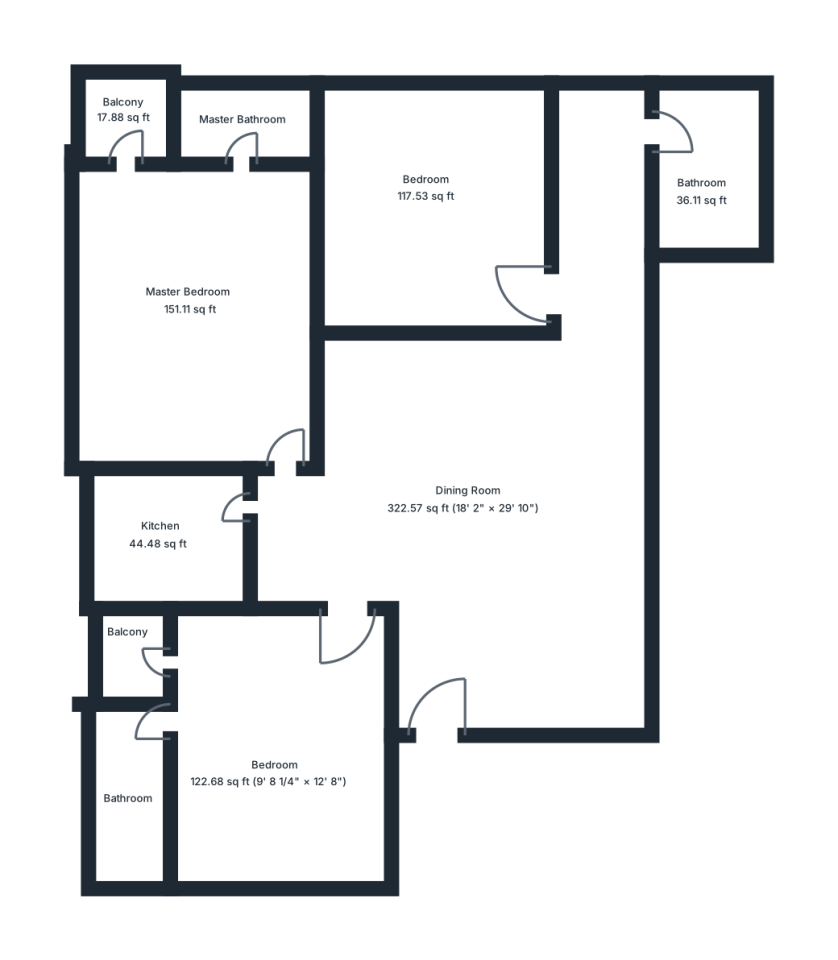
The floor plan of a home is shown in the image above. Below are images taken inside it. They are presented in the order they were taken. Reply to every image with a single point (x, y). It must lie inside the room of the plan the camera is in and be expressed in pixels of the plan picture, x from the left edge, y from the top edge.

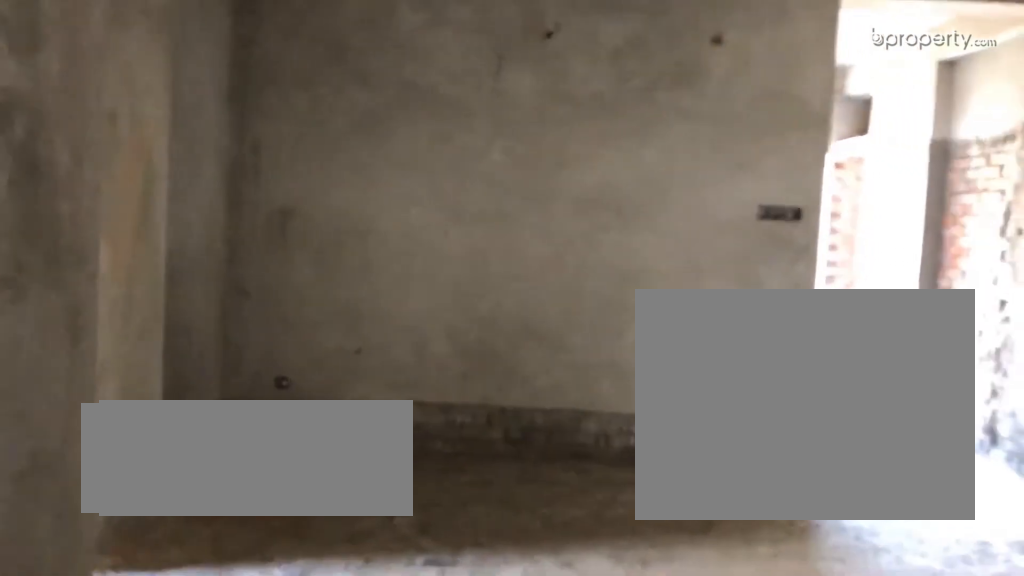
(469, 647)
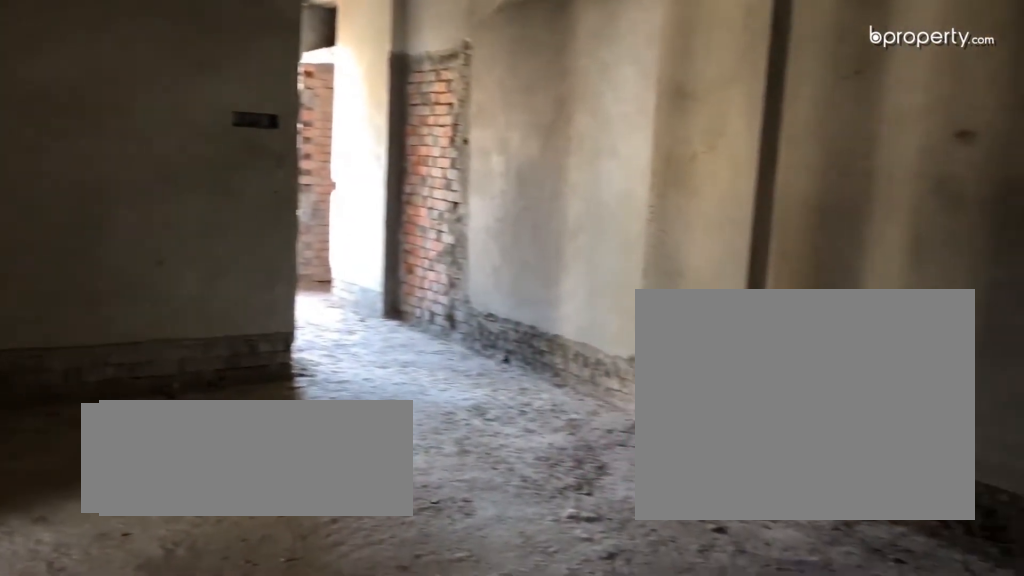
(499, 527)
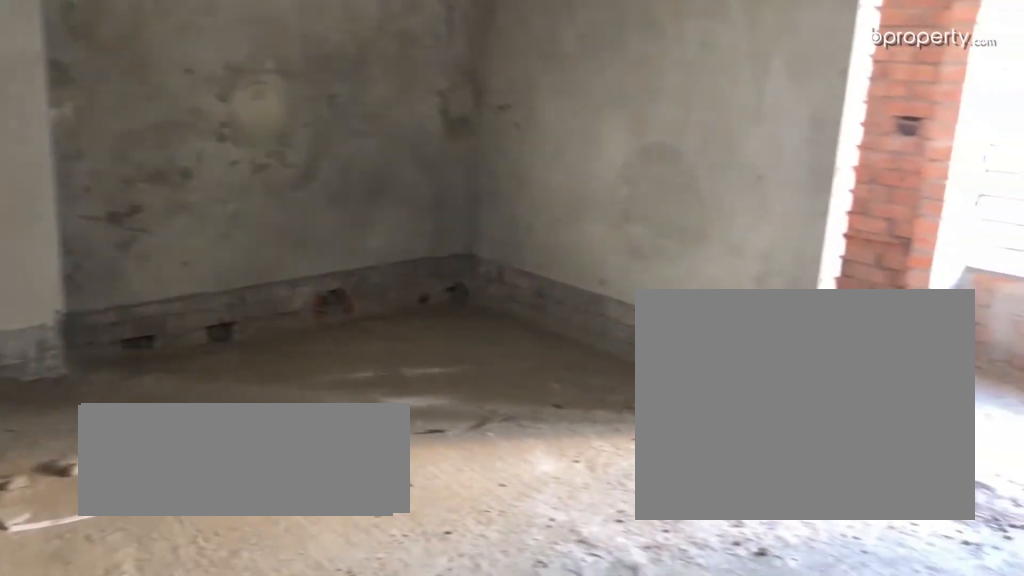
(275, 739)
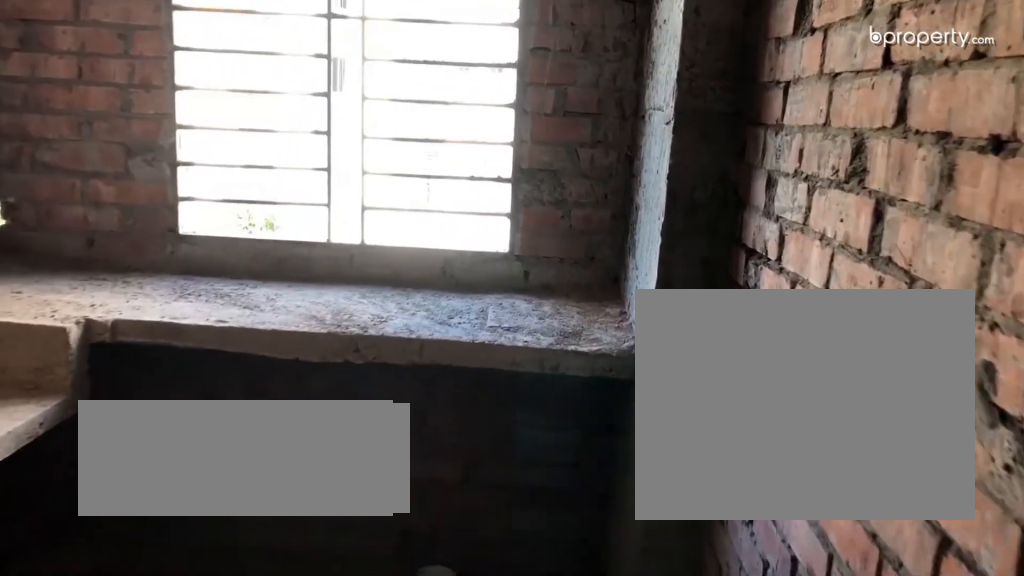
(166, 531)
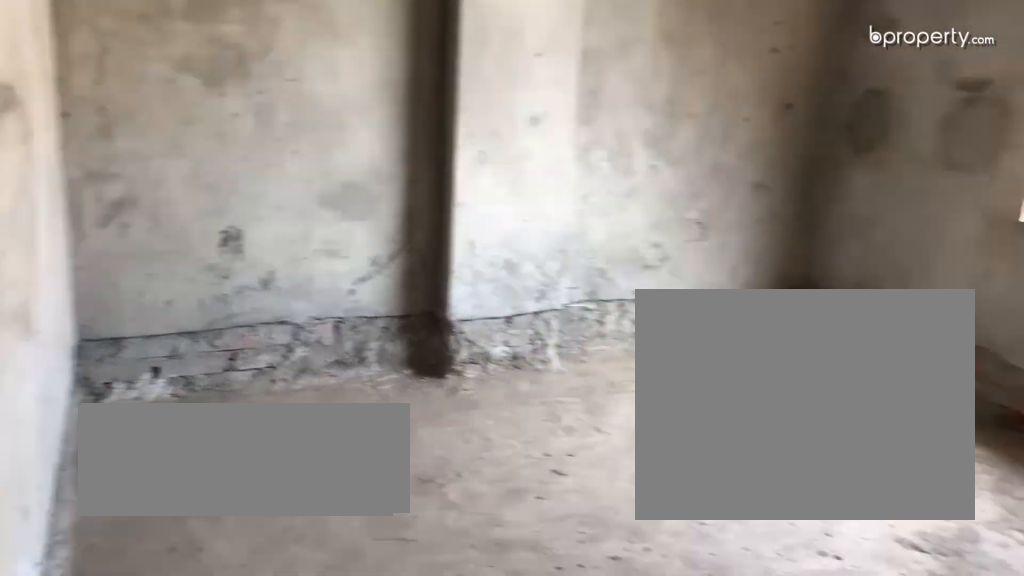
(450, 234)
